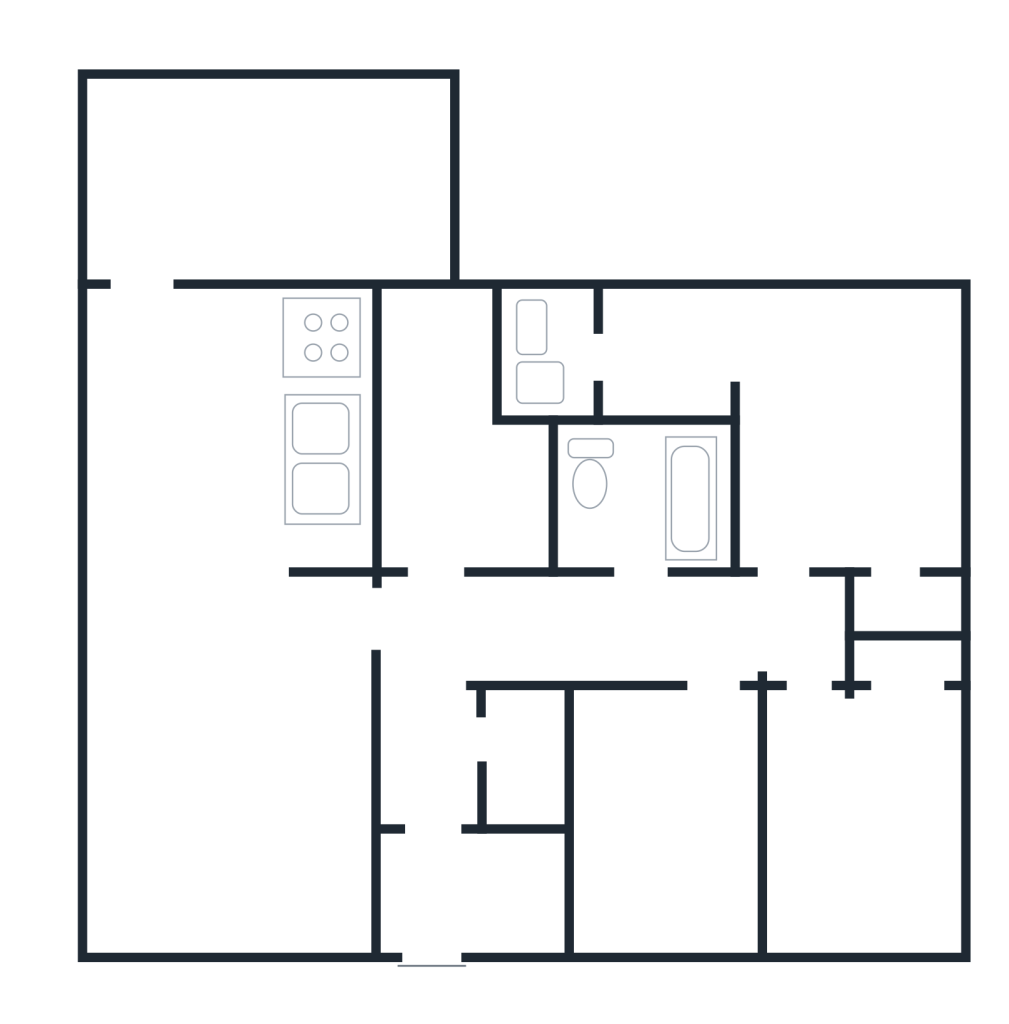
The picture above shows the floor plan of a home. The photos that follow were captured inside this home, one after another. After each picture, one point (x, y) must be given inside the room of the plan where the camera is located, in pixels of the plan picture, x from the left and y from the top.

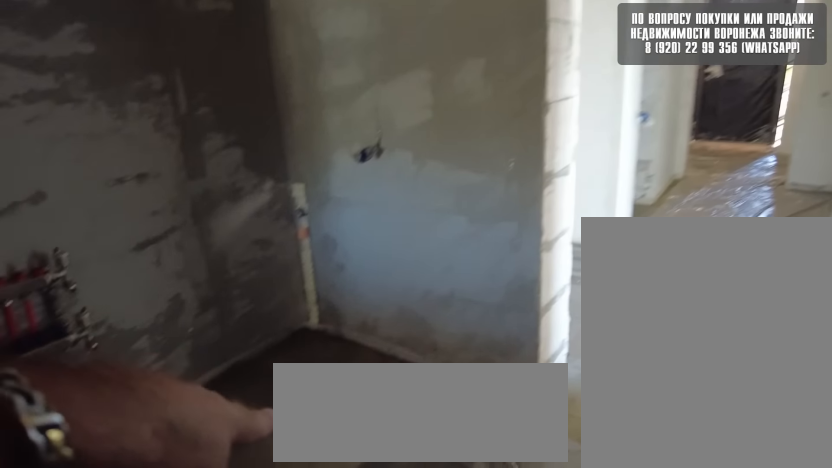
(471, 511)
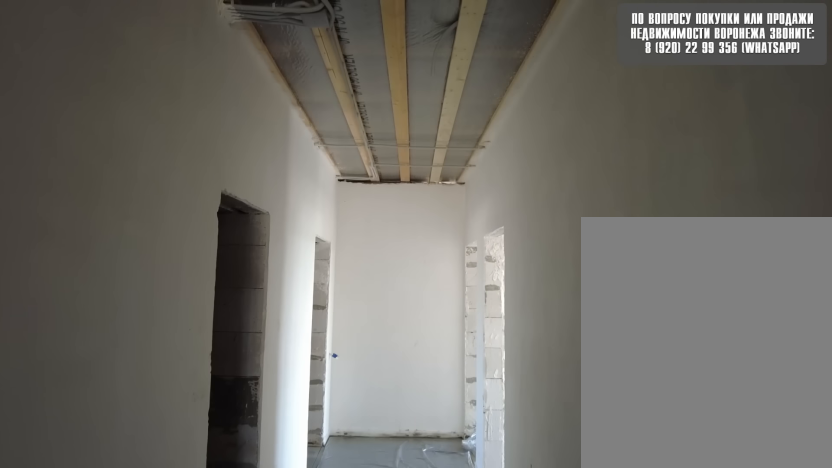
(450, 659)
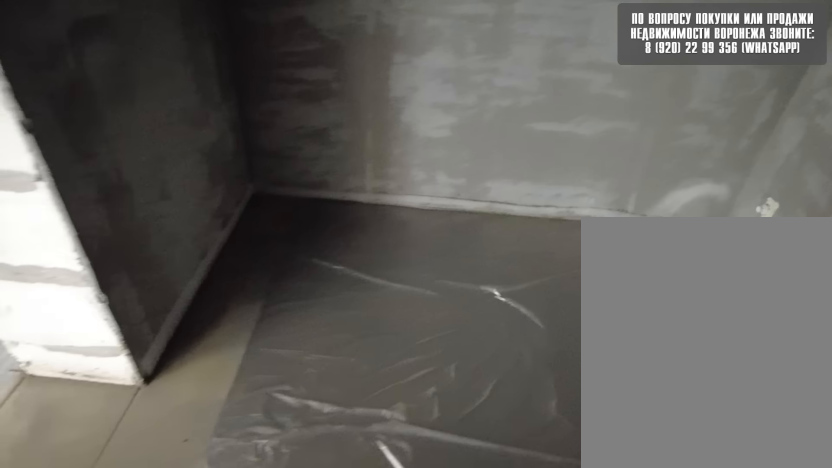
(671, 662)
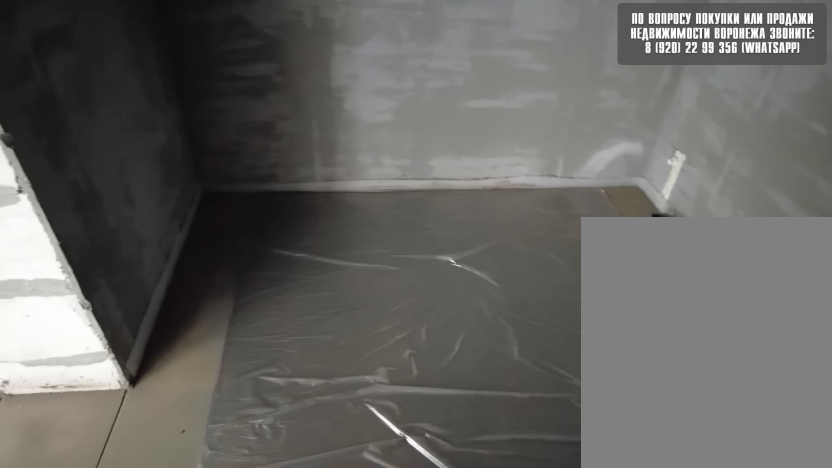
(671, 662)
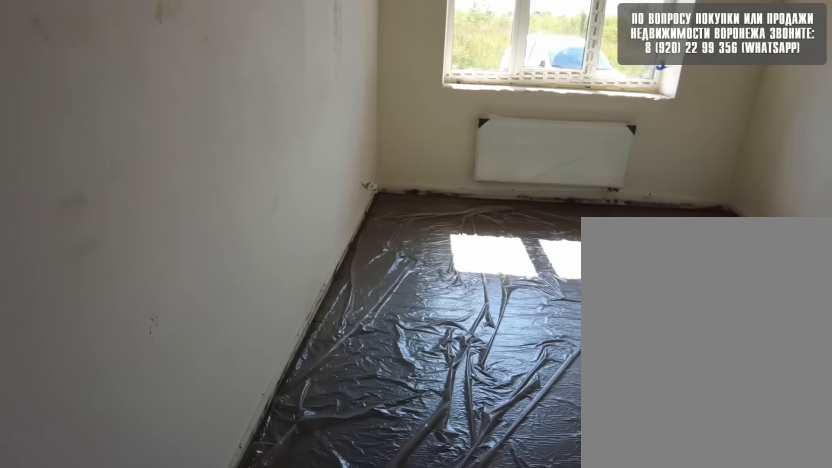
(682, 722)
